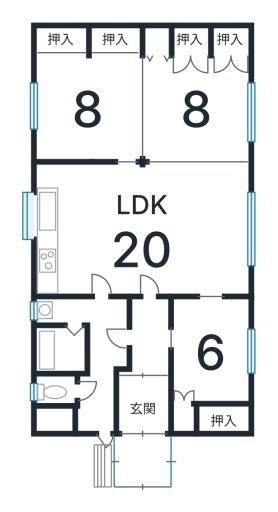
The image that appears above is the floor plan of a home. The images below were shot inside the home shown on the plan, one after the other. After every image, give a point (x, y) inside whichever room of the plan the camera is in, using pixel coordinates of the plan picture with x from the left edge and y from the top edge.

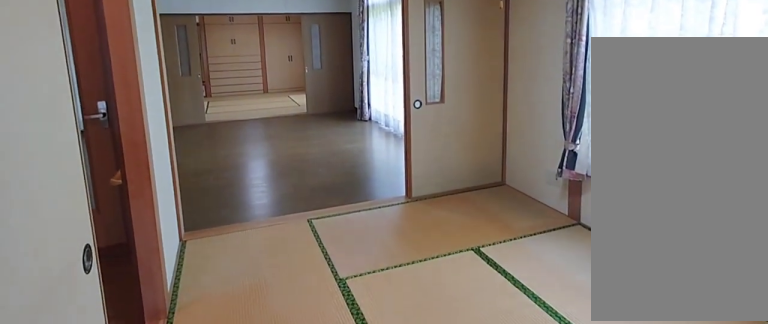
(211, 362)
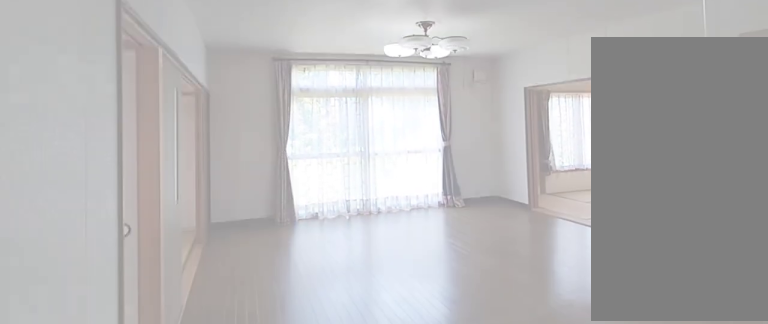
(144, 230)
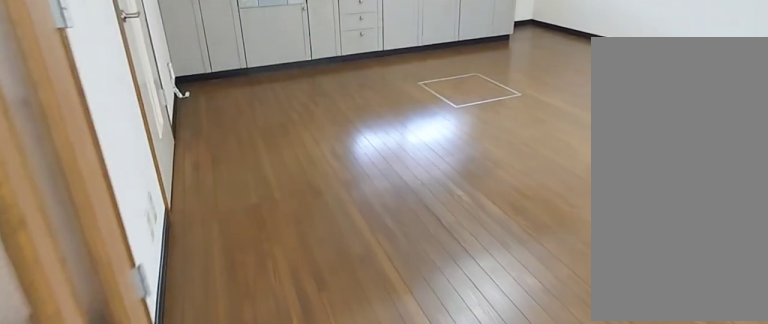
(144, 230)
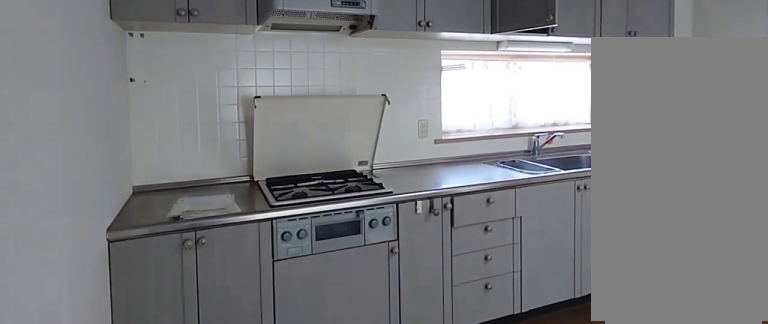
(73, 250)
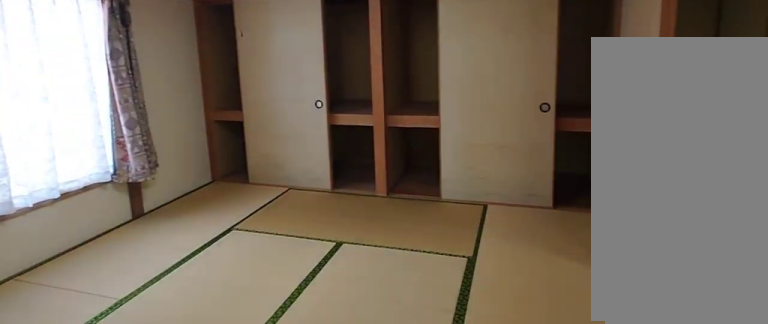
(86, 93)
